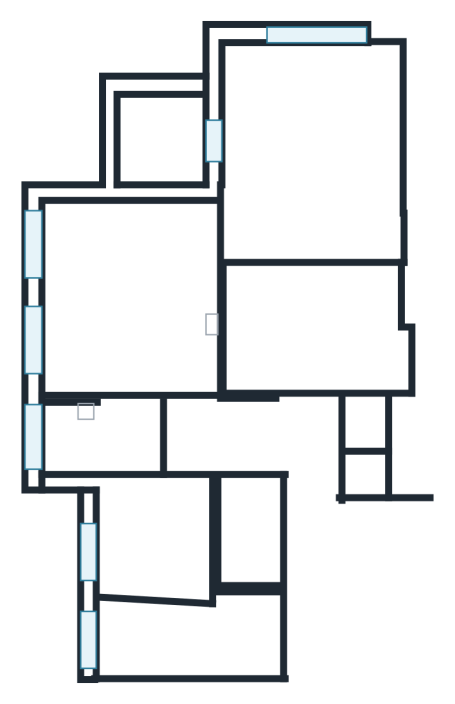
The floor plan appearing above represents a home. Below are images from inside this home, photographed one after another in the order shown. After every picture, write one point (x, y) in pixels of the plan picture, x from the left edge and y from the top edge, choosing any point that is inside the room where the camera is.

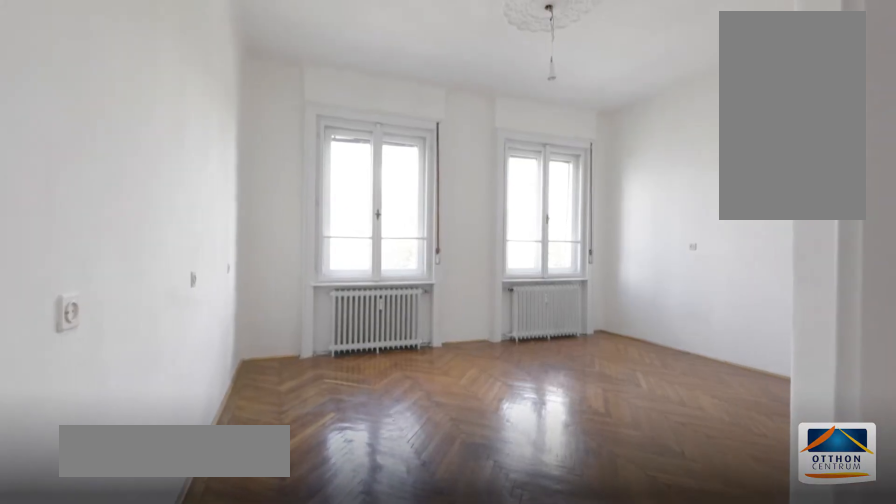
(135, 307)
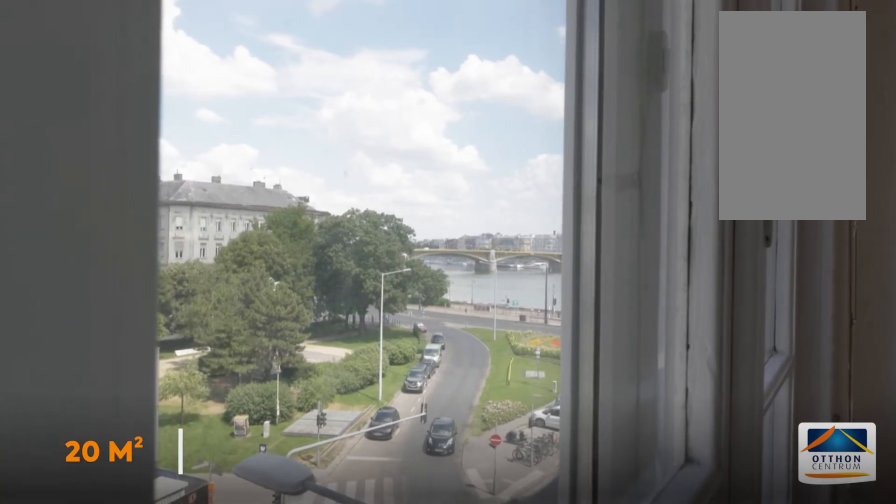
(136, 308)
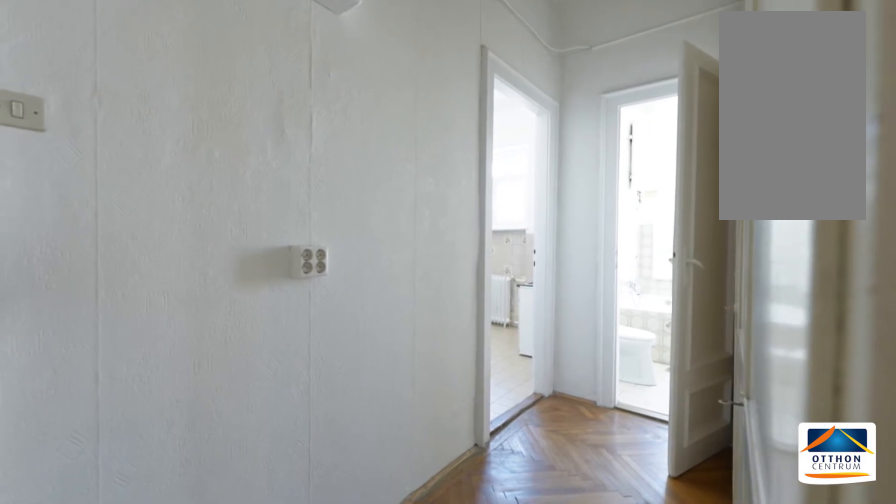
(295, 436)
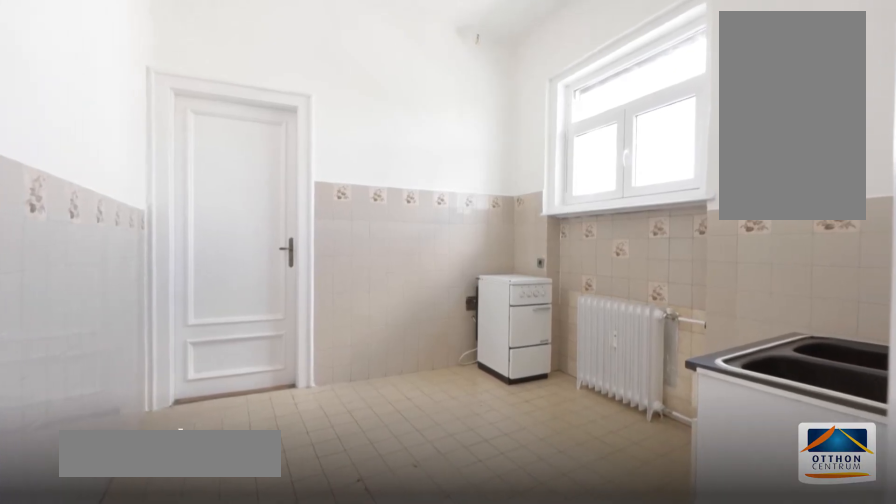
(173, 543)
